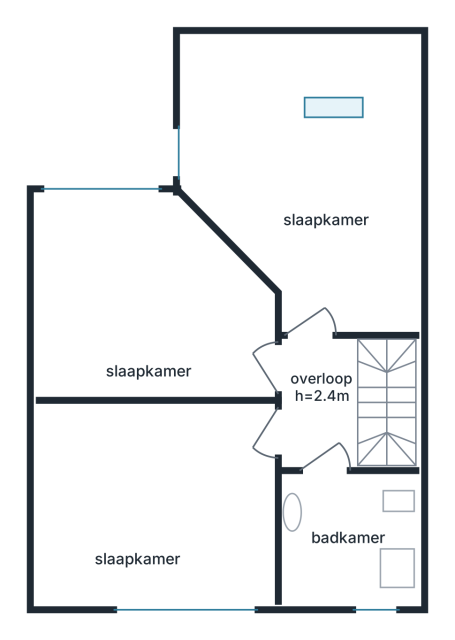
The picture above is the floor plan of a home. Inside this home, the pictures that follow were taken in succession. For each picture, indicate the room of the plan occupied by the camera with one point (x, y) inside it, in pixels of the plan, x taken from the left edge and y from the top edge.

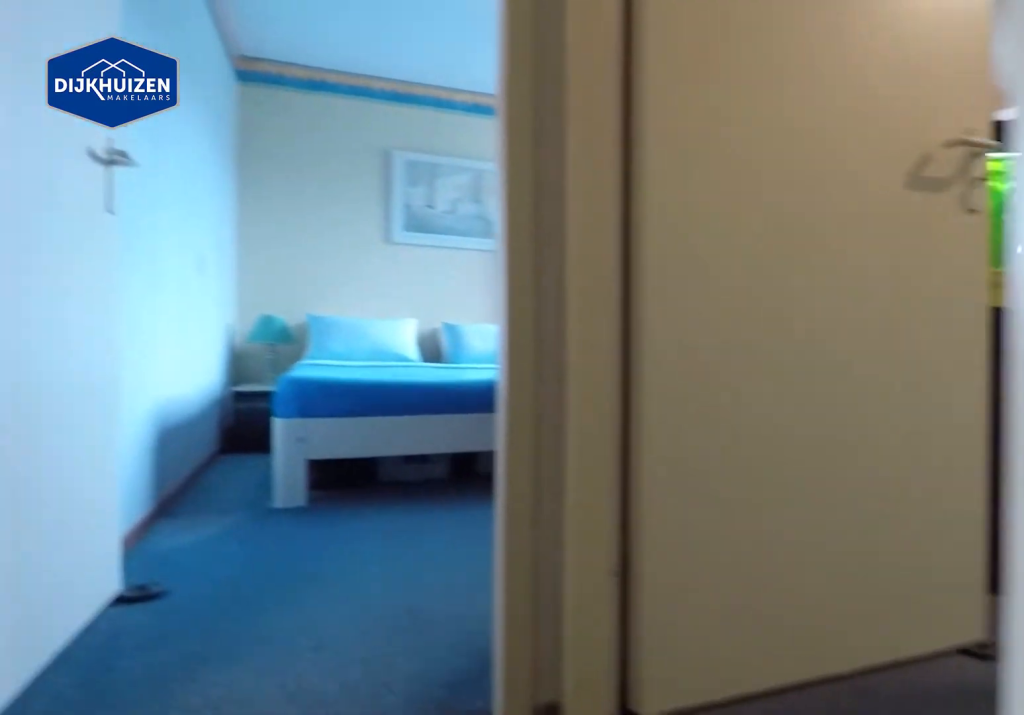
(320, 402)
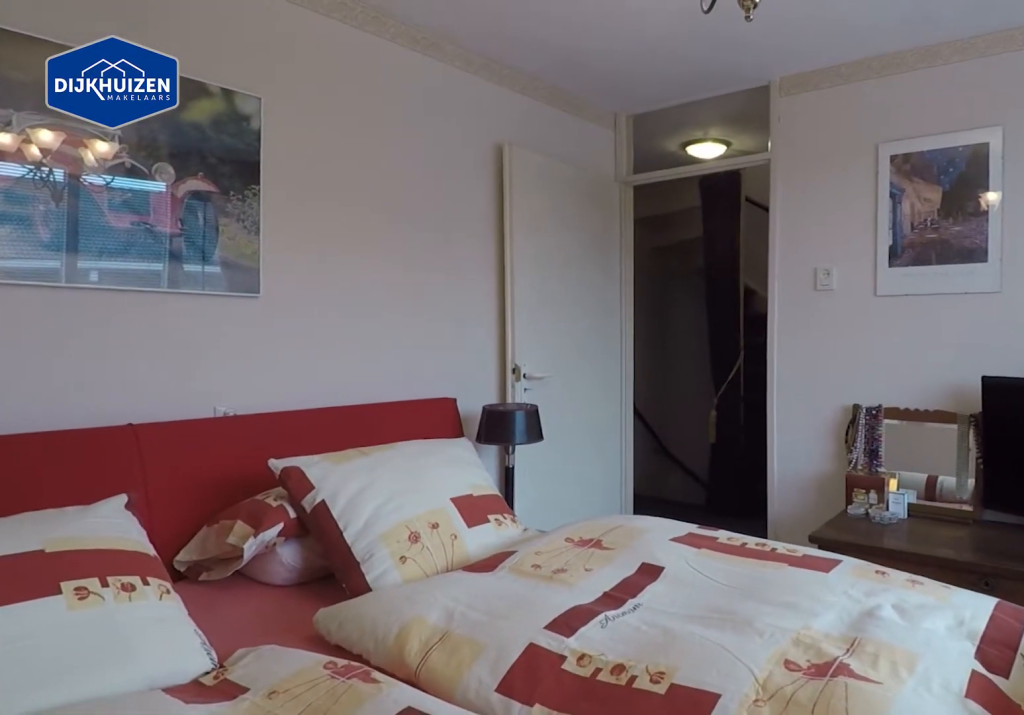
(156, 501)
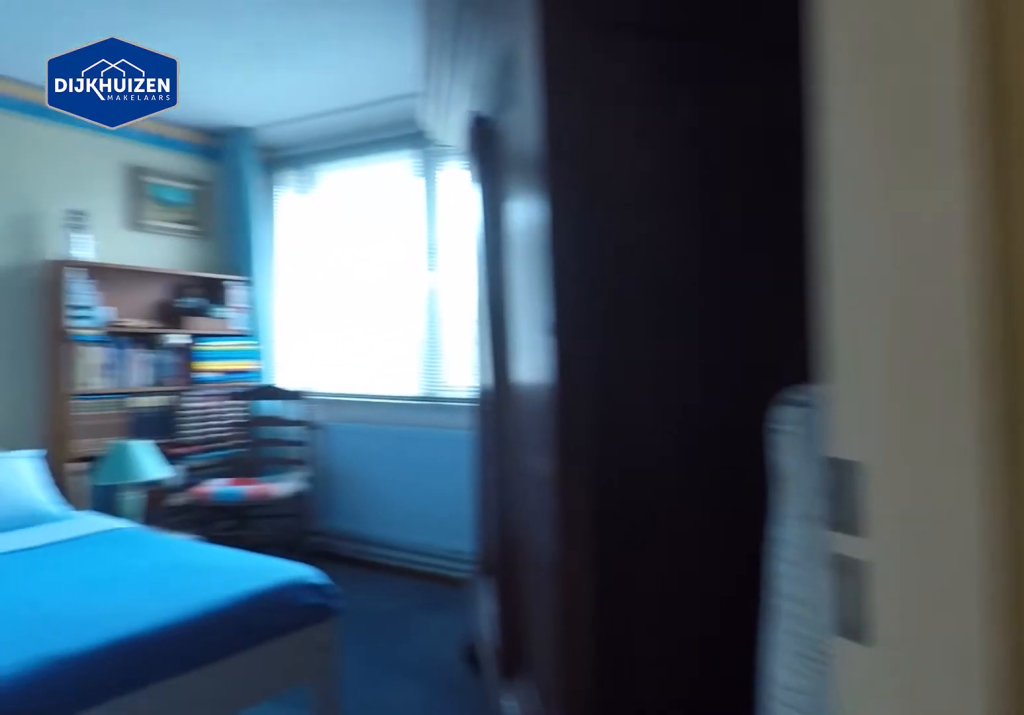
(320, 402)
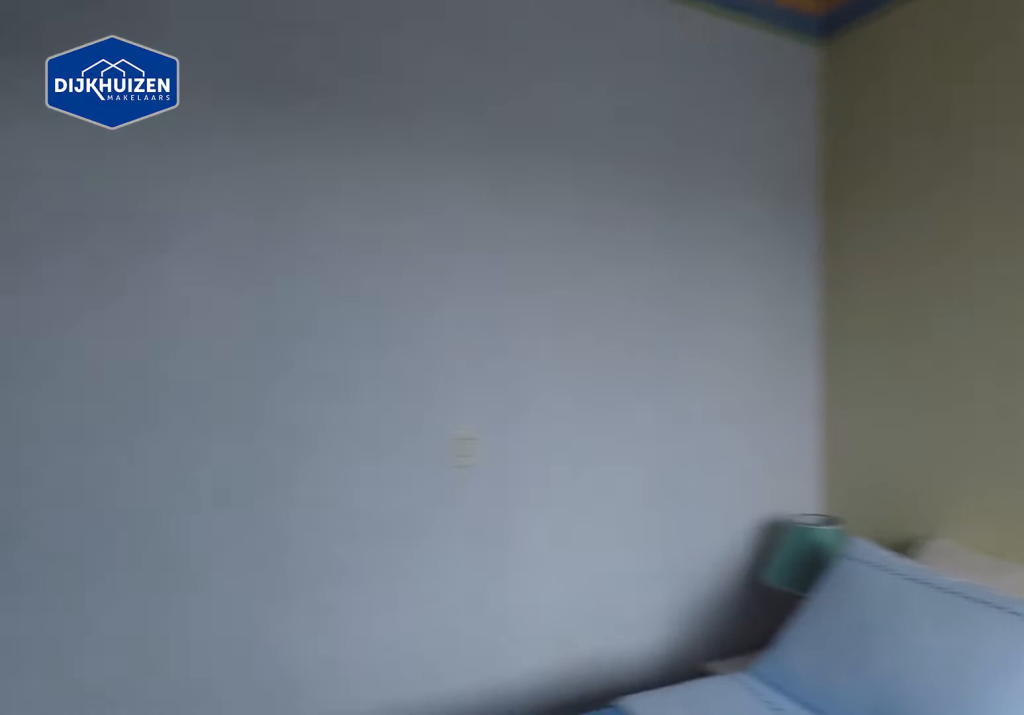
(134, 317)
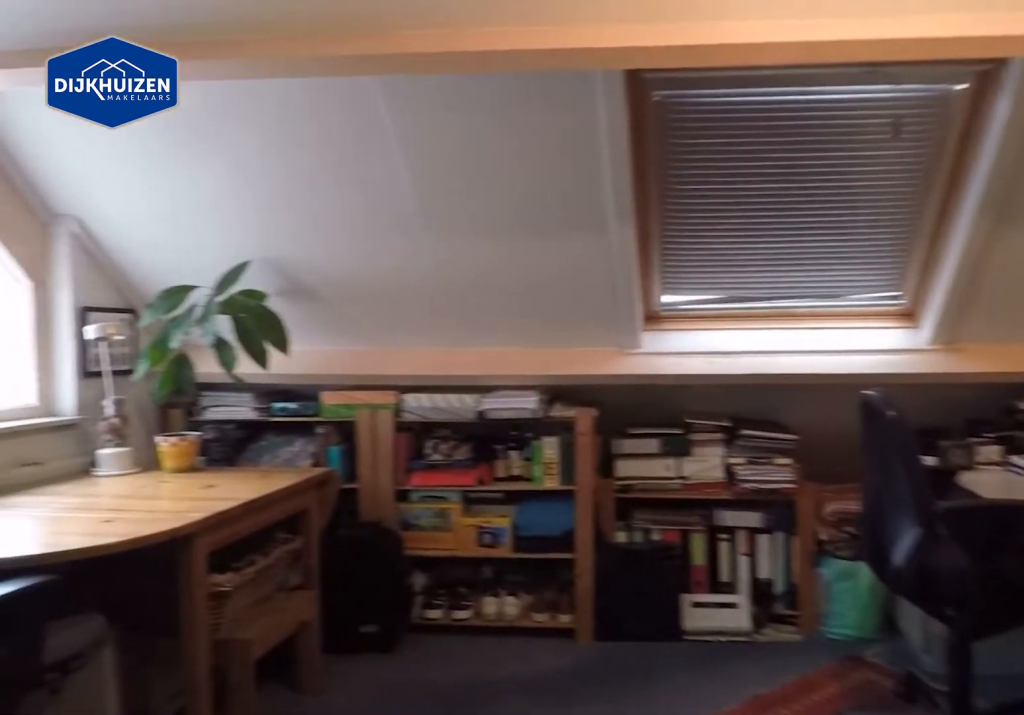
(380, 272)
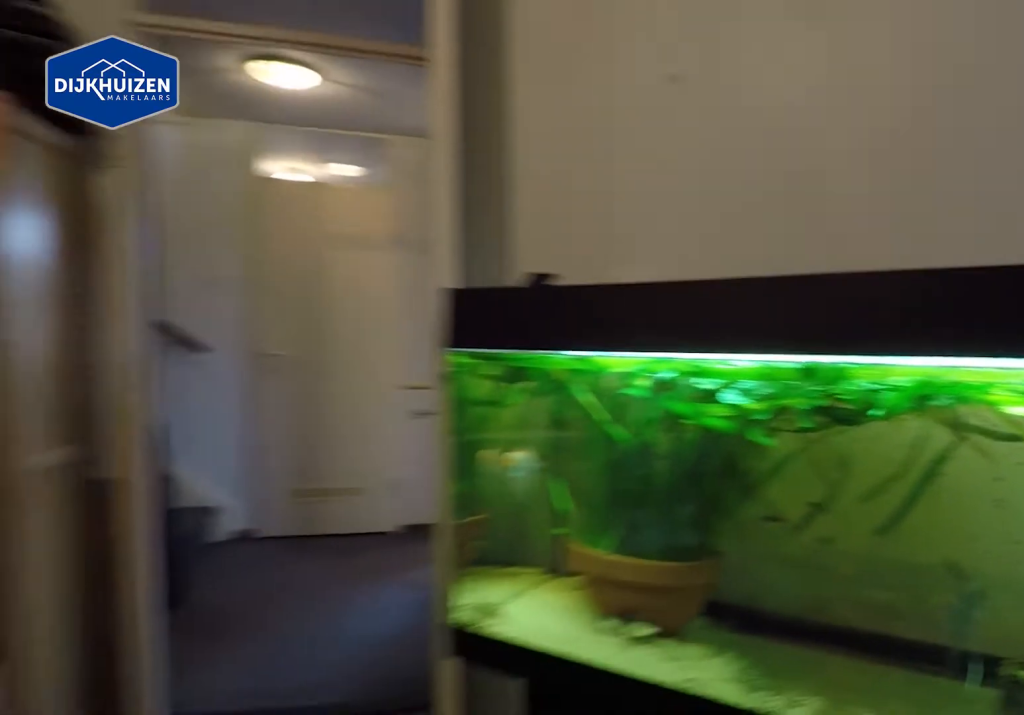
(380, 272)
